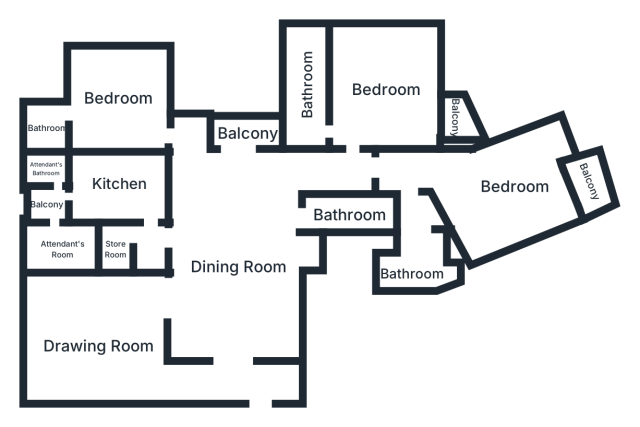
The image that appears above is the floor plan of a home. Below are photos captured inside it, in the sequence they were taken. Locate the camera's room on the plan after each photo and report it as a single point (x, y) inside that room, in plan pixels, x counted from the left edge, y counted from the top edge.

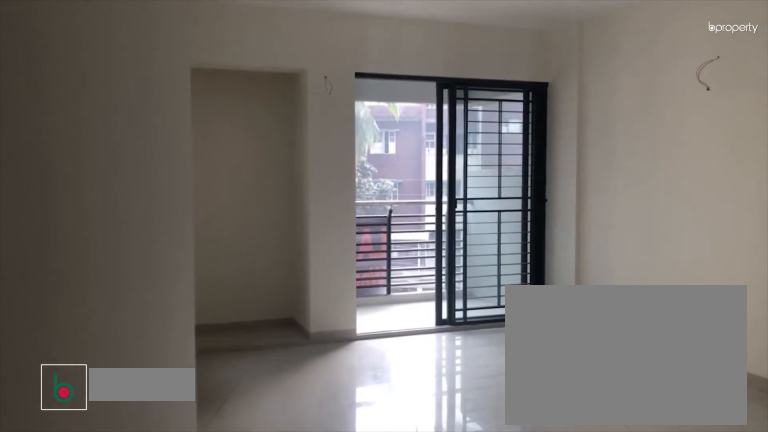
(514, 186)
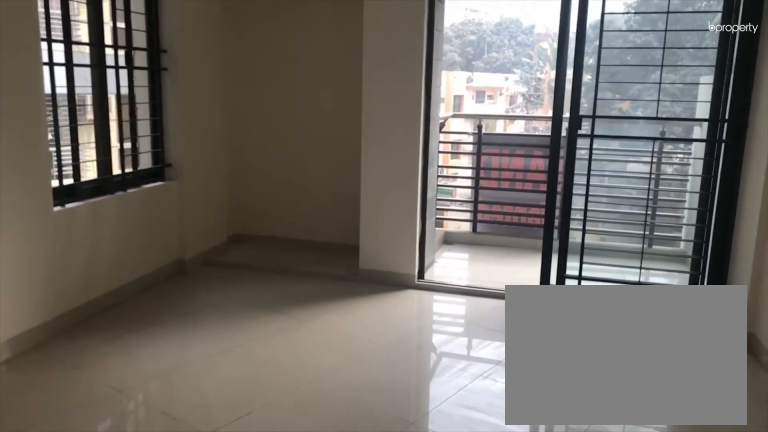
(514, 186)
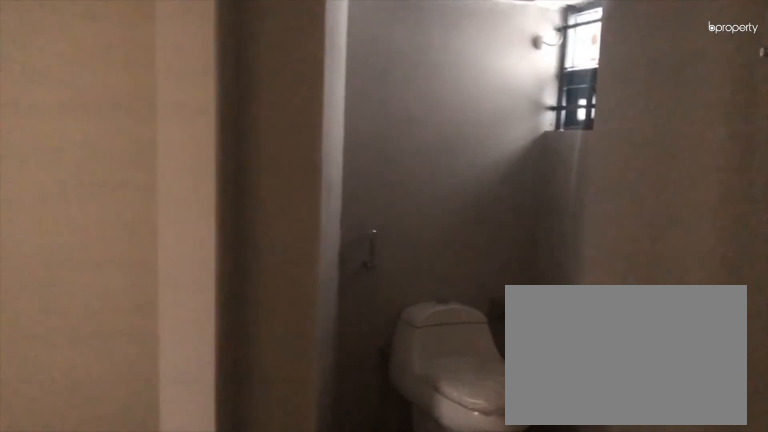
(420, 263)
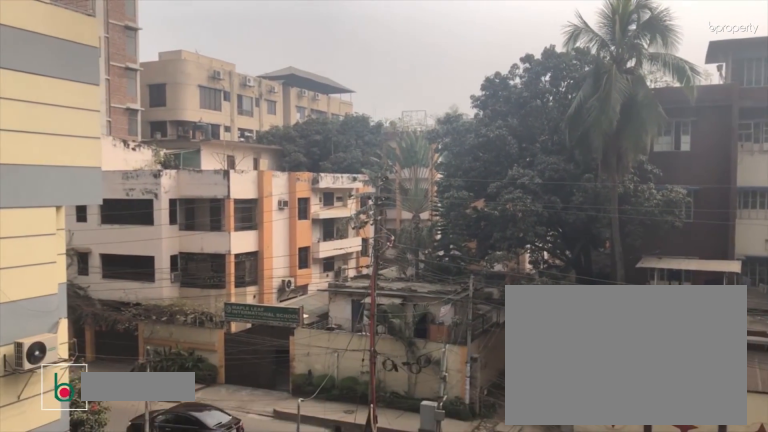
(592, 184)
